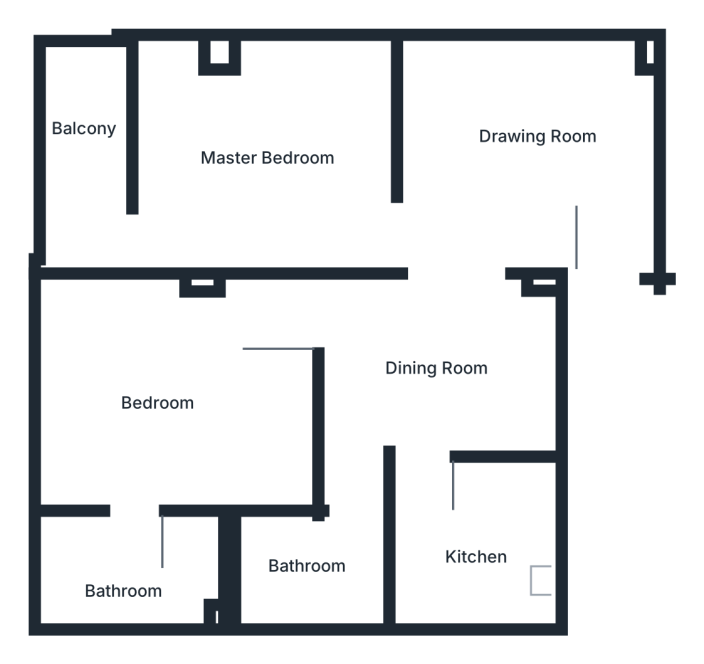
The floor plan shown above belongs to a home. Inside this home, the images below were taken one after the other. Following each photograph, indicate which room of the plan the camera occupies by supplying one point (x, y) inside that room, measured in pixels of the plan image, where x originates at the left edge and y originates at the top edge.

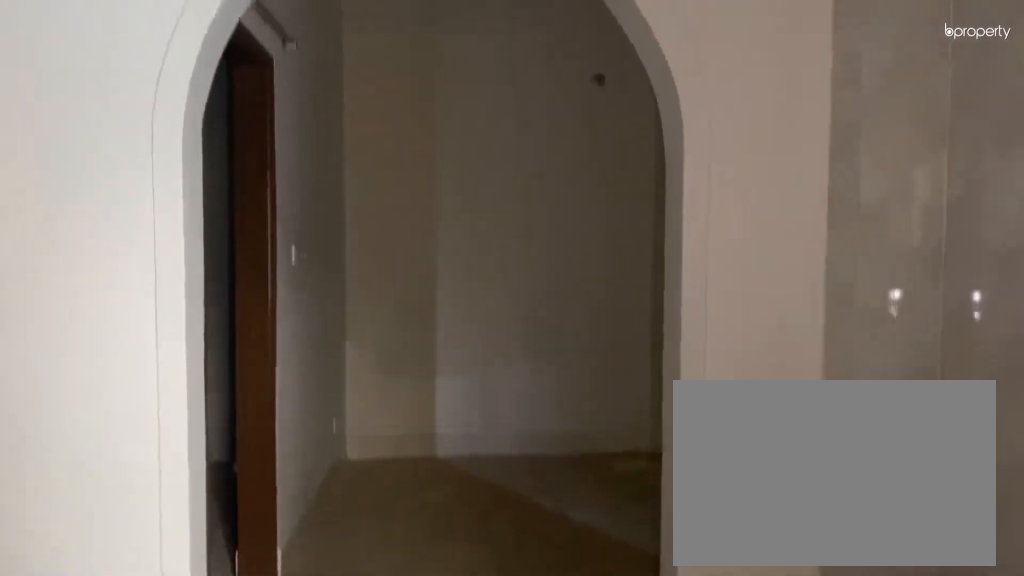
(428, 359)
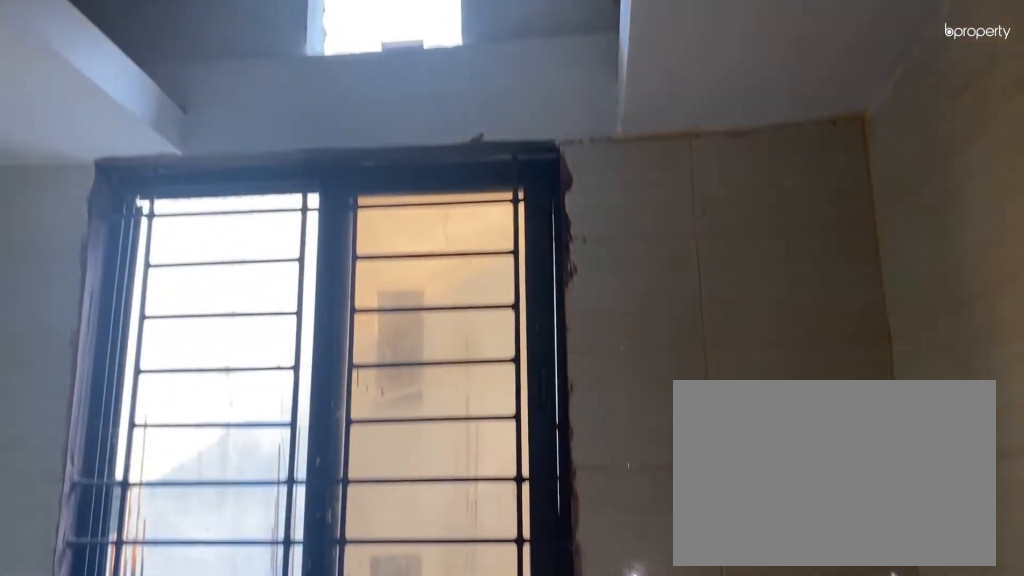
(477, 532)
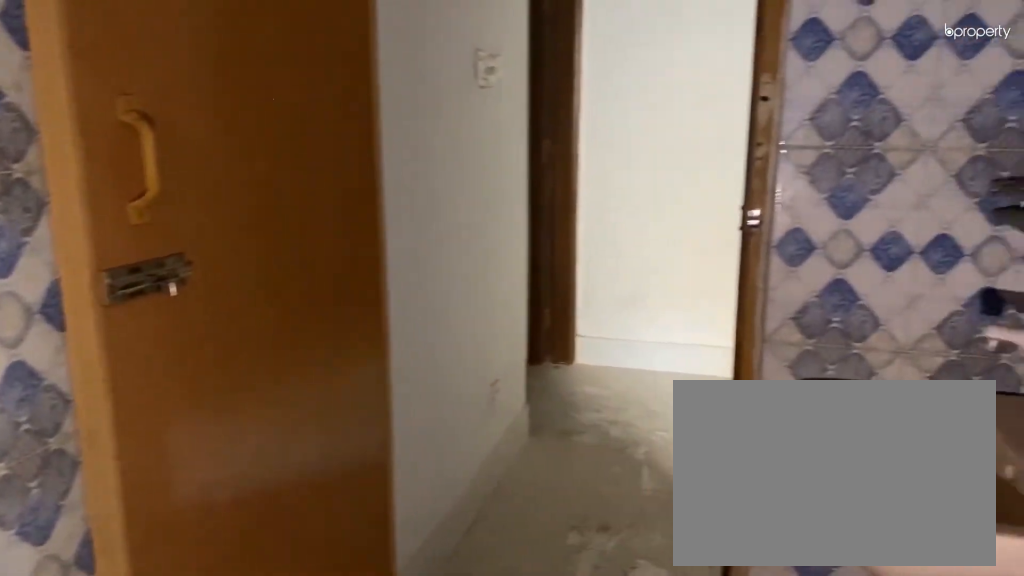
(304, 568)
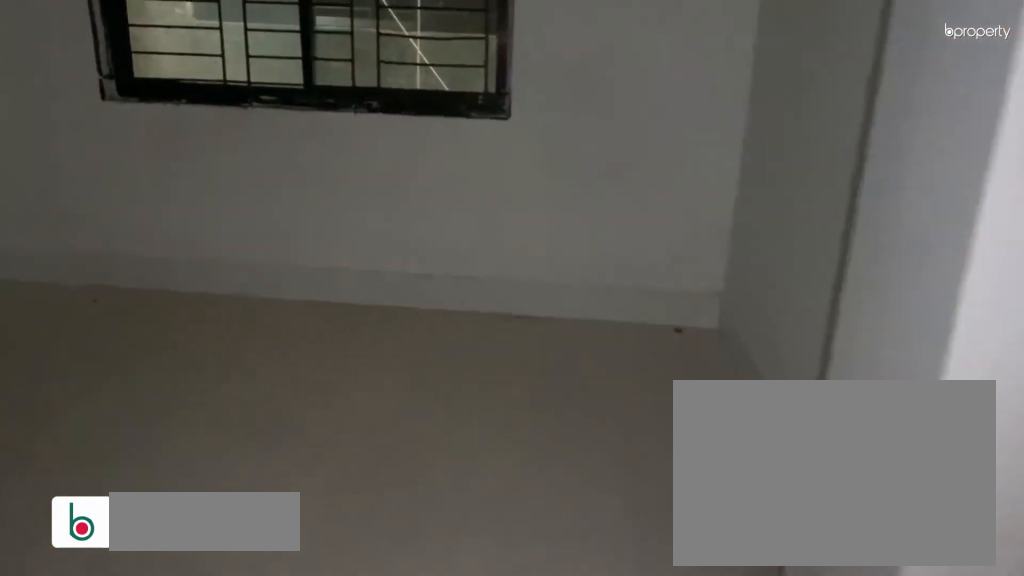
(189, 414)
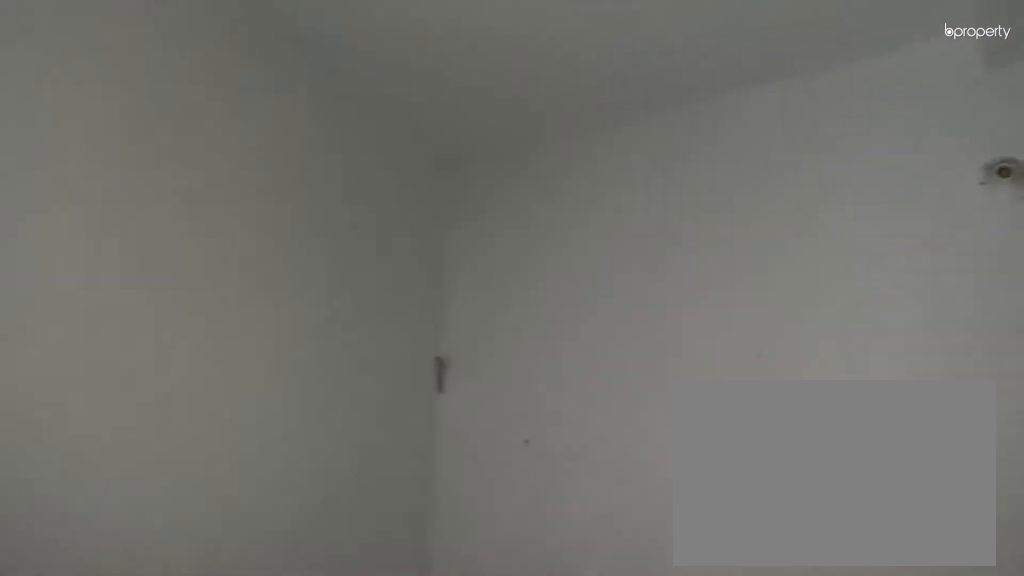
(189, 414)
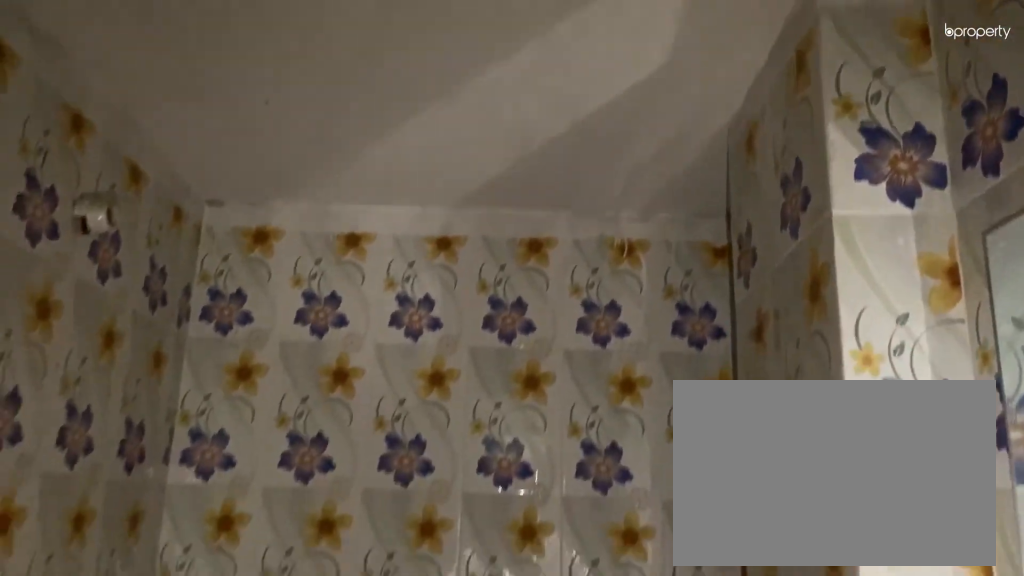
(140, 561)
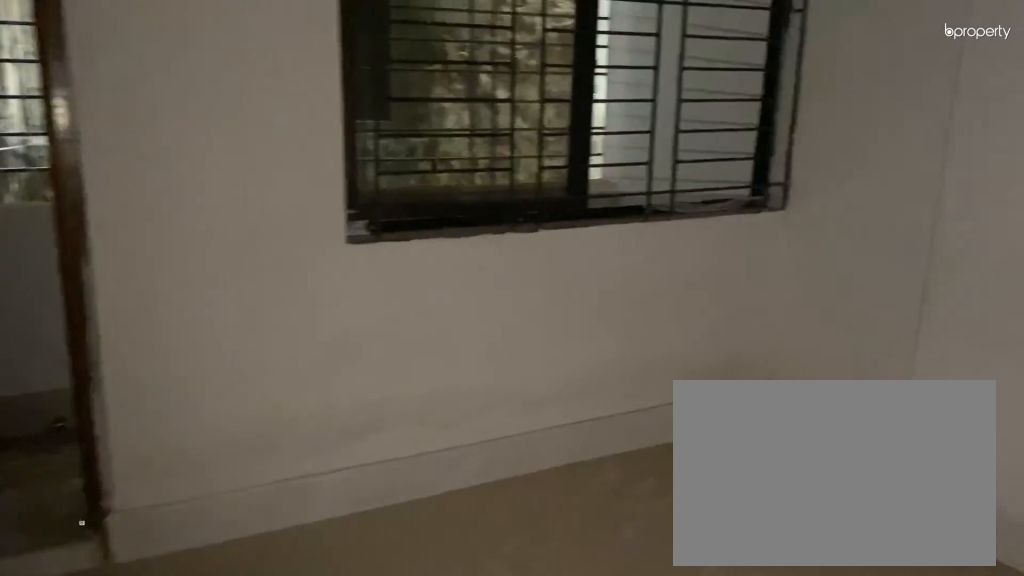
(236, 148)
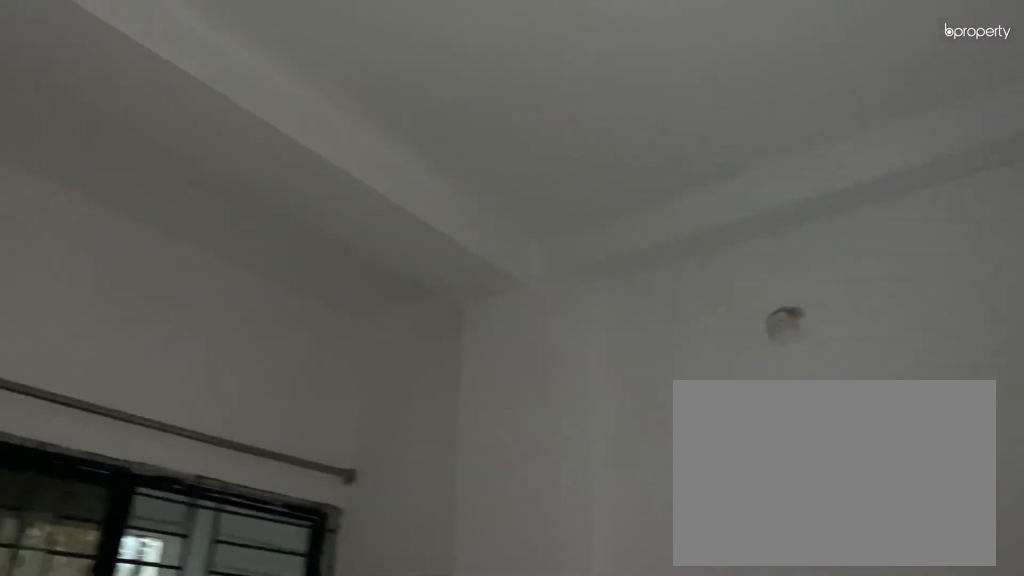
(236, 148)
